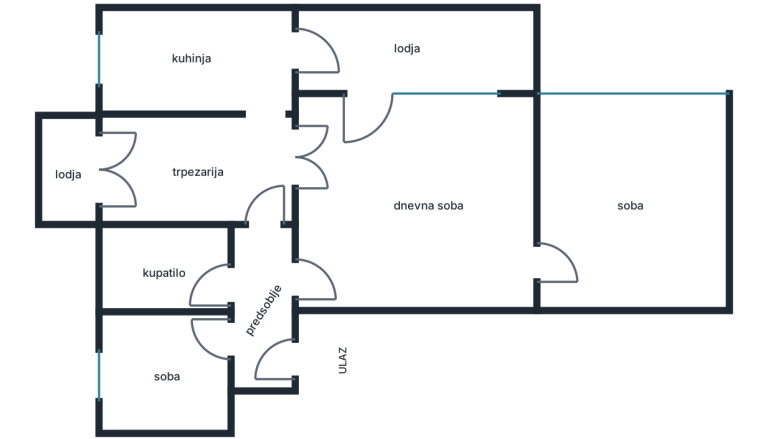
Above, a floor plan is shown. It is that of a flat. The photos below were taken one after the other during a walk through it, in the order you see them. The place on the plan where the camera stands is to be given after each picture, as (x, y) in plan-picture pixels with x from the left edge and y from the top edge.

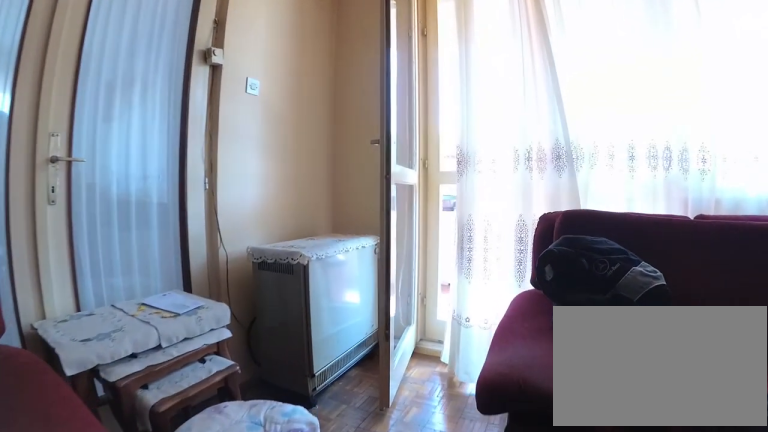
(360, 207)
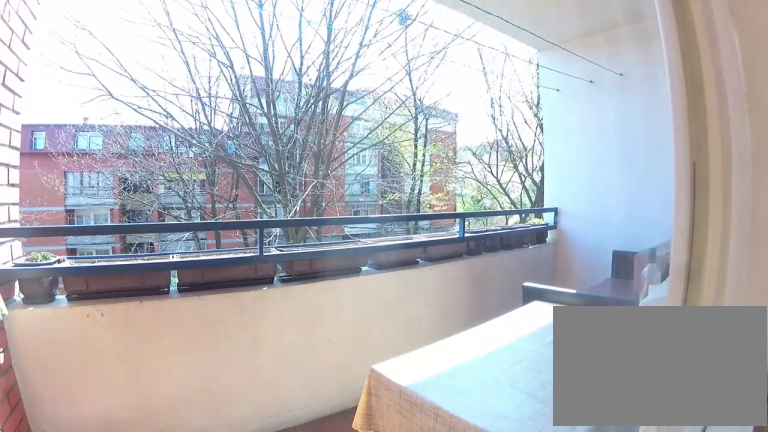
(329, 124)
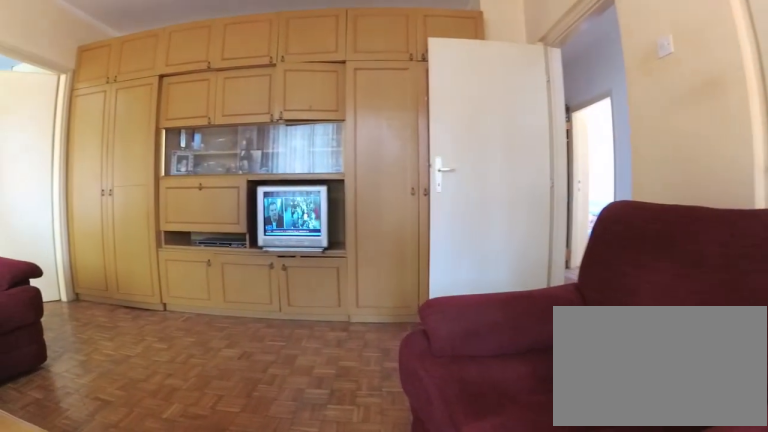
(337, 165)
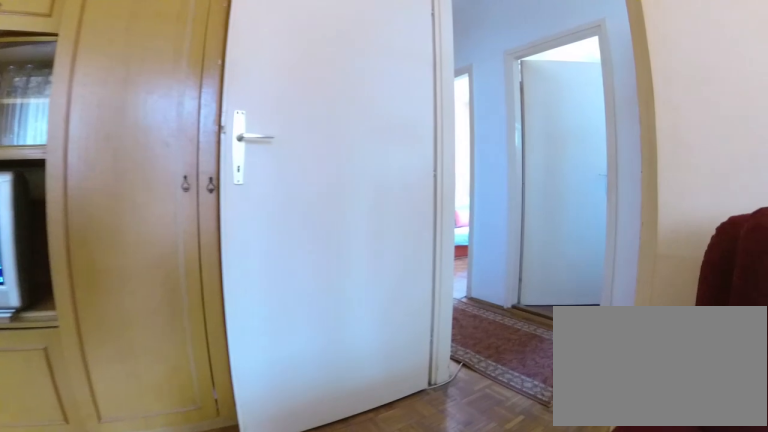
(348, 214)
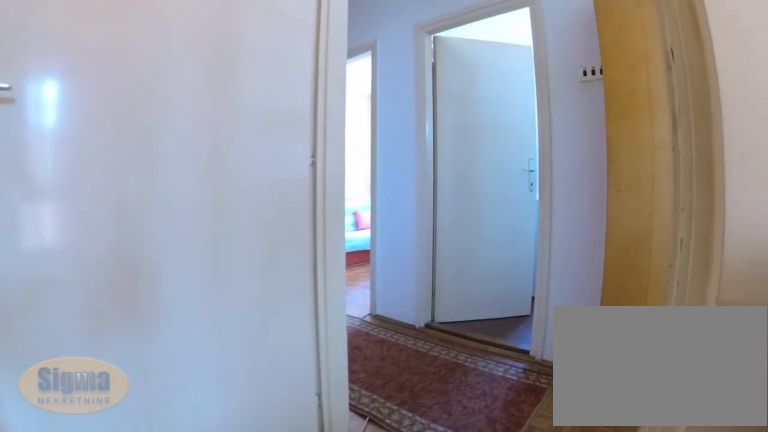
(348, 247)
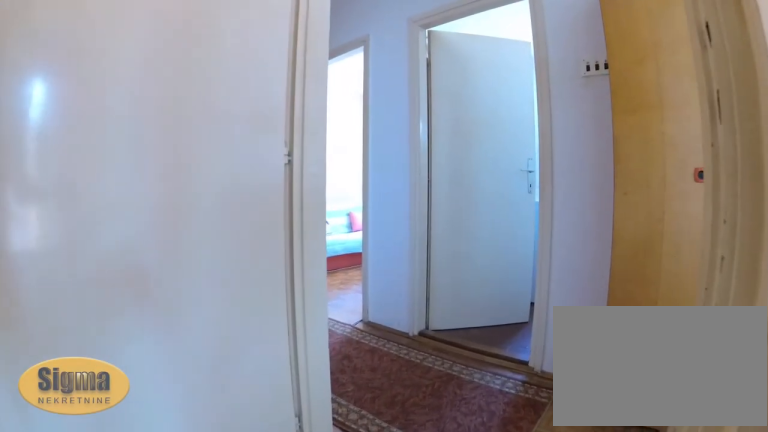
(347, 253)
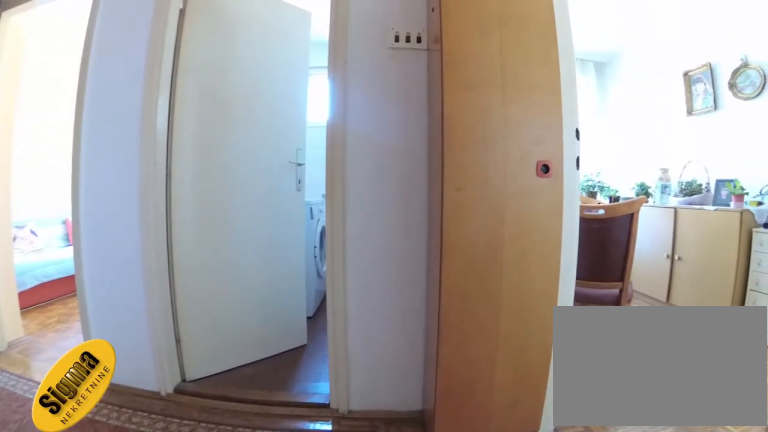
(328, 279)
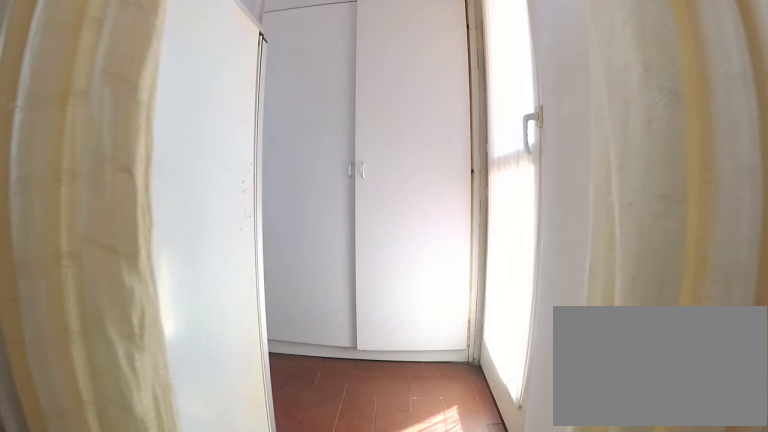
(264, 134)
